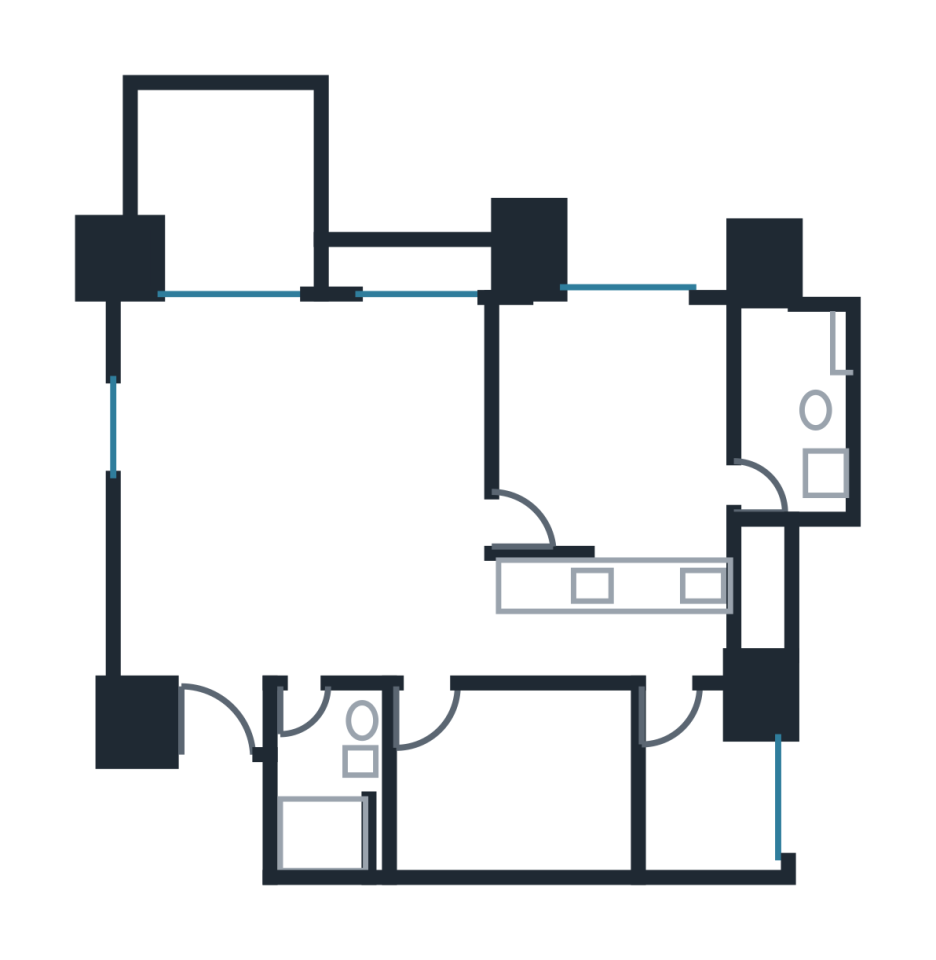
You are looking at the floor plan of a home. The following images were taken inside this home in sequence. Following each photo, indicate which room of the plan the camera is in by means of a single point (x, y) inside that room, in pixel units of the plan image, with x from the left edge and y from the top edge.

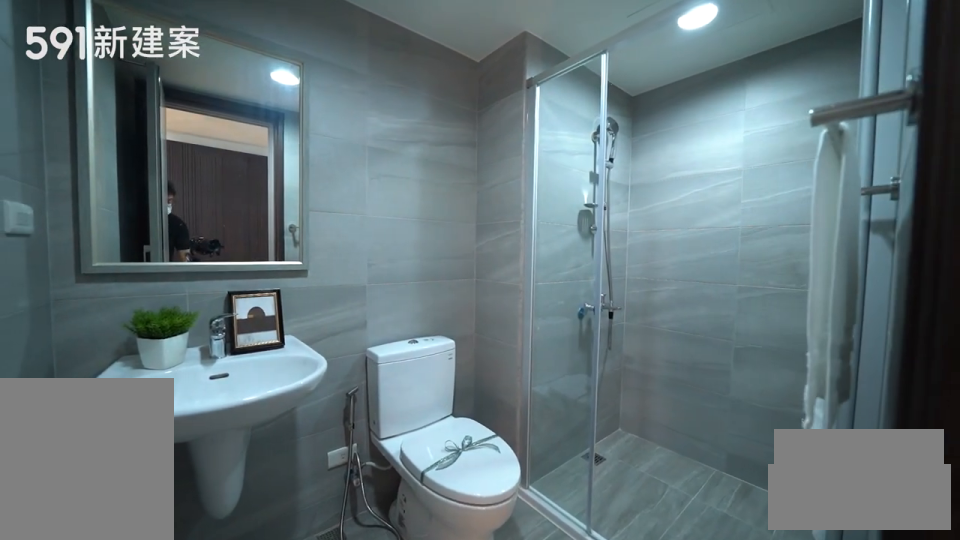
(326, 780)
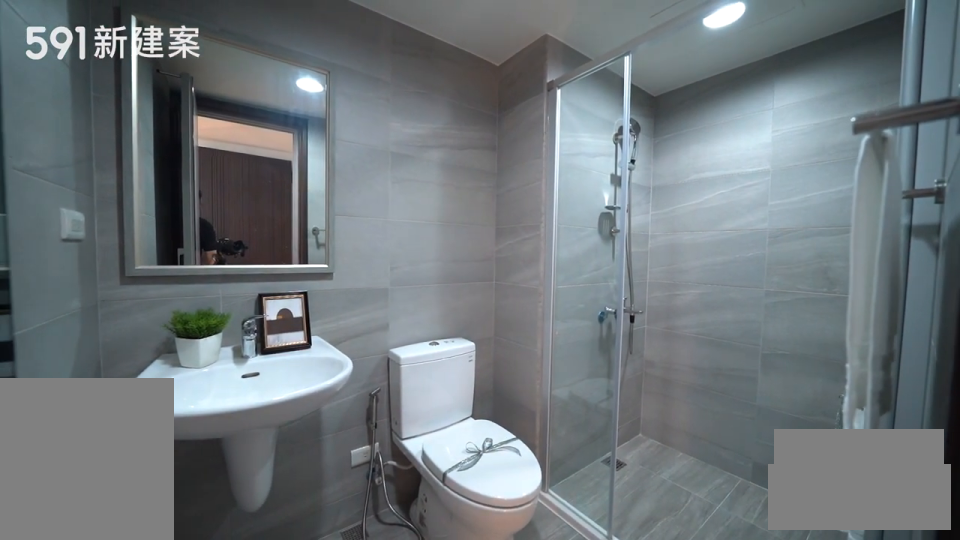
(326, 780)
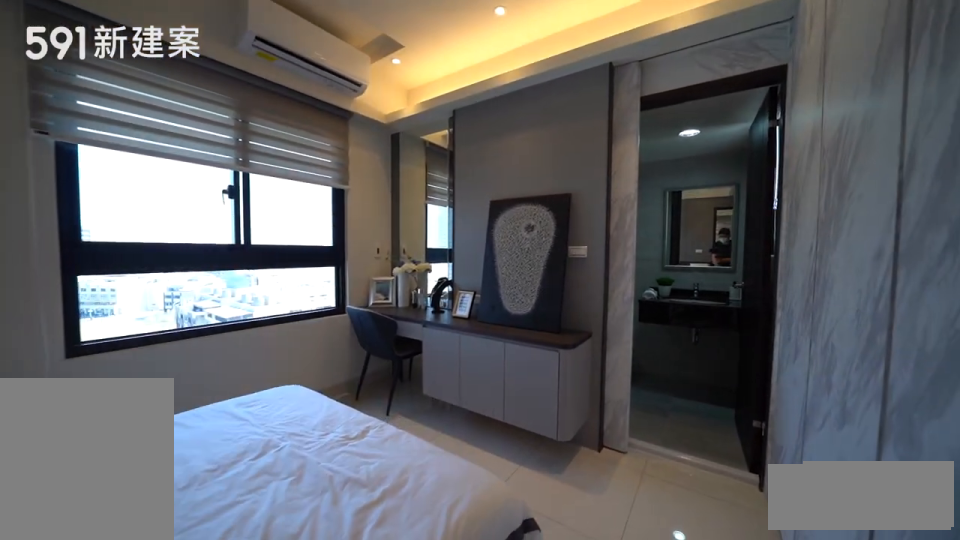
(617, 425)
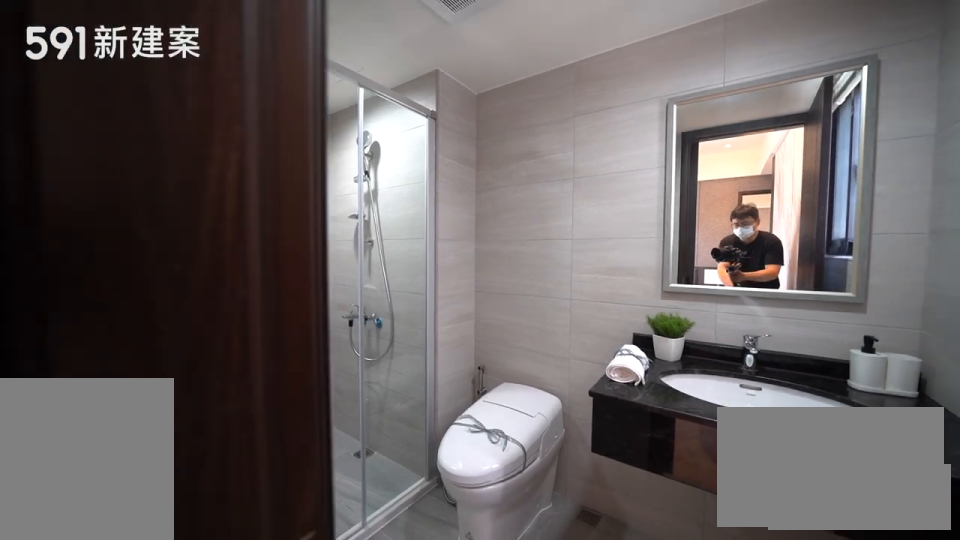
(795, 405)
